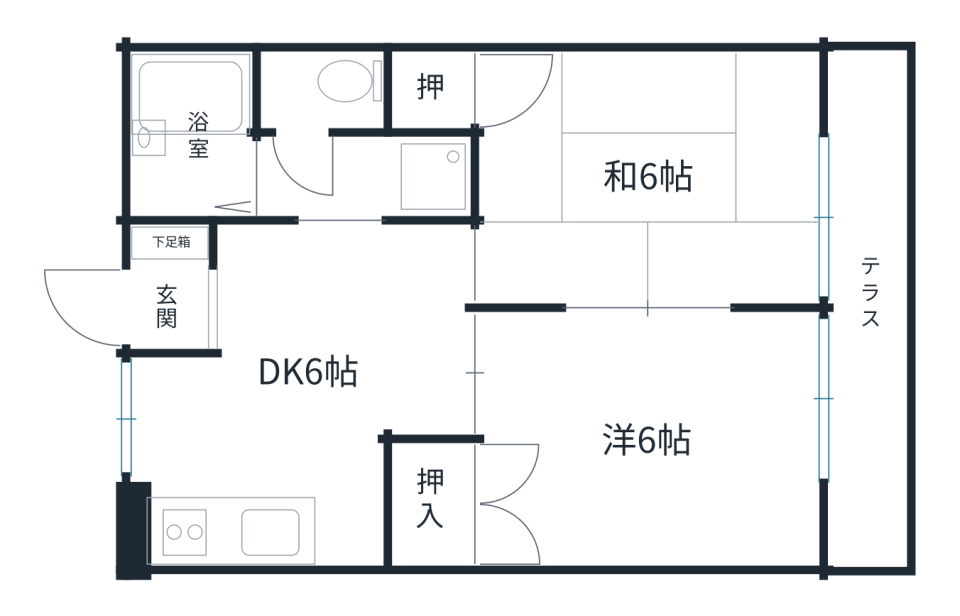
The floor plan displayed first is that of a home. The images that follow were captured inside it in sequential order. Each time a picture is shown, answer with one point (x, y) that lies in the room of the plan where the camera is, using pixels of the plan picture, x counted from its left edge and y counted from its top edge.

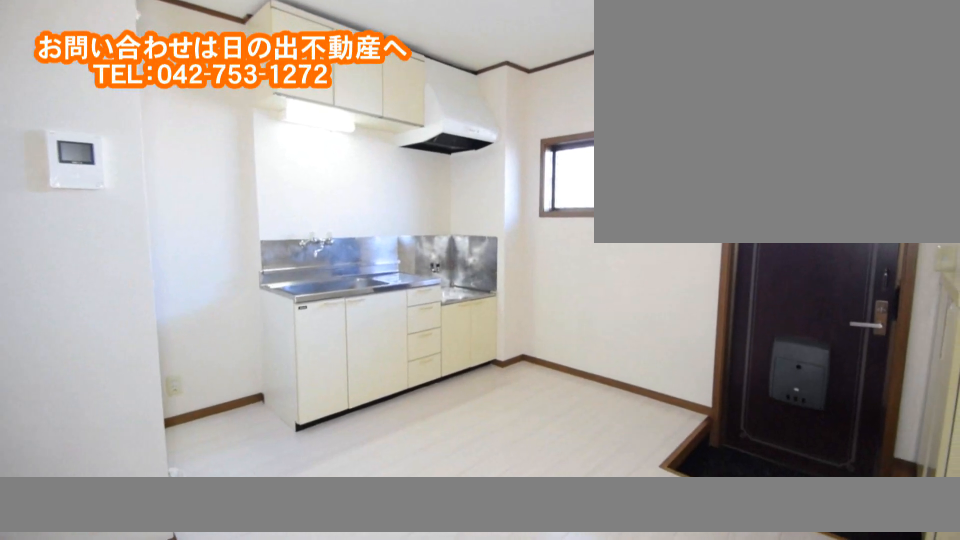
(315, 412)
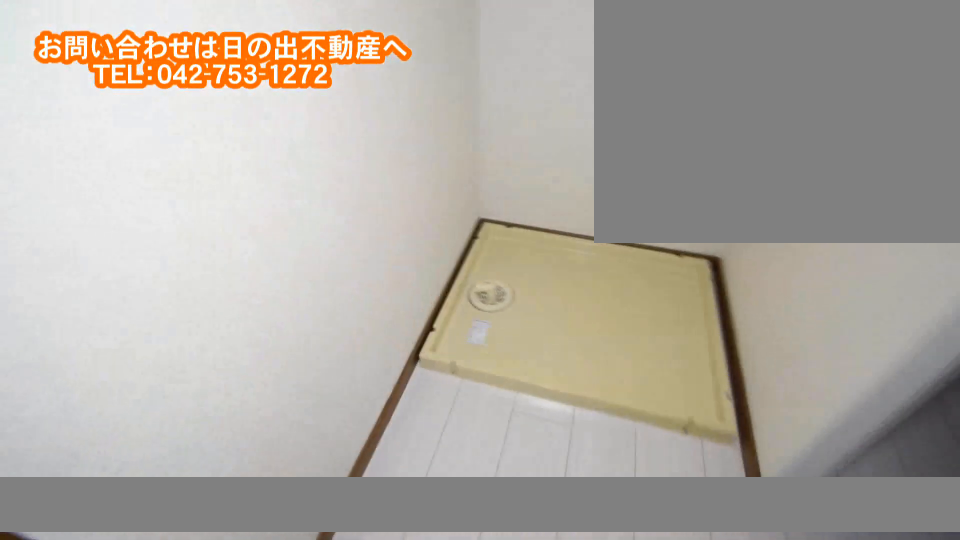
(336, 174)
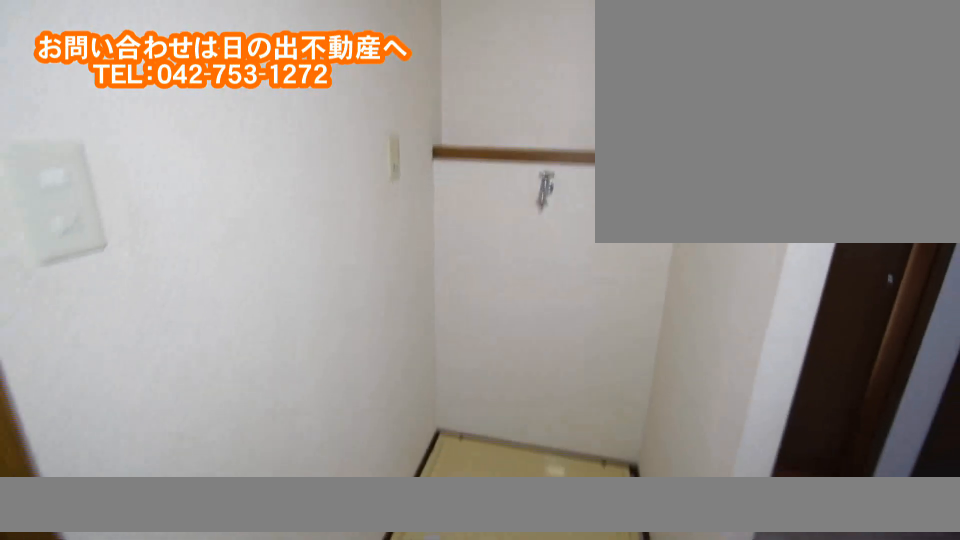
(336, 175)
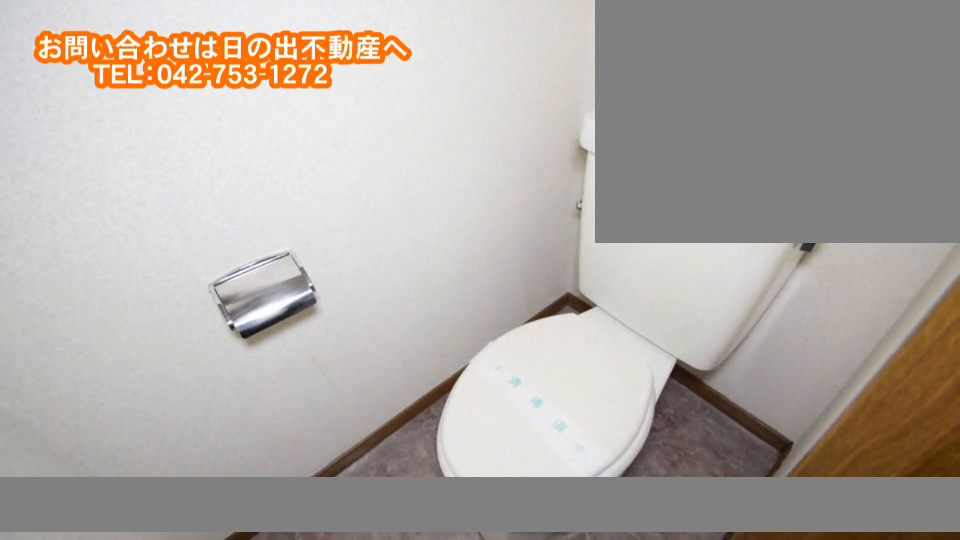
(312, 84)
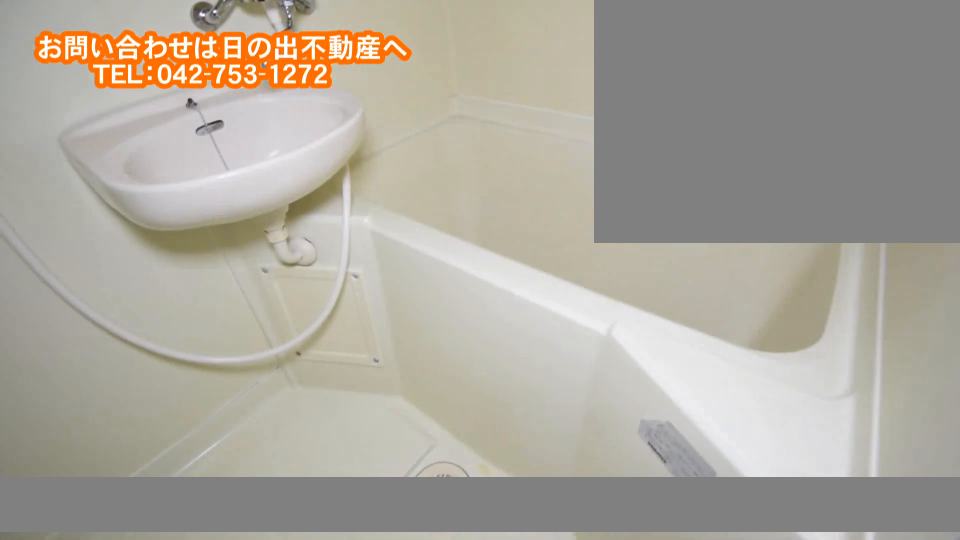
(194, 157)
